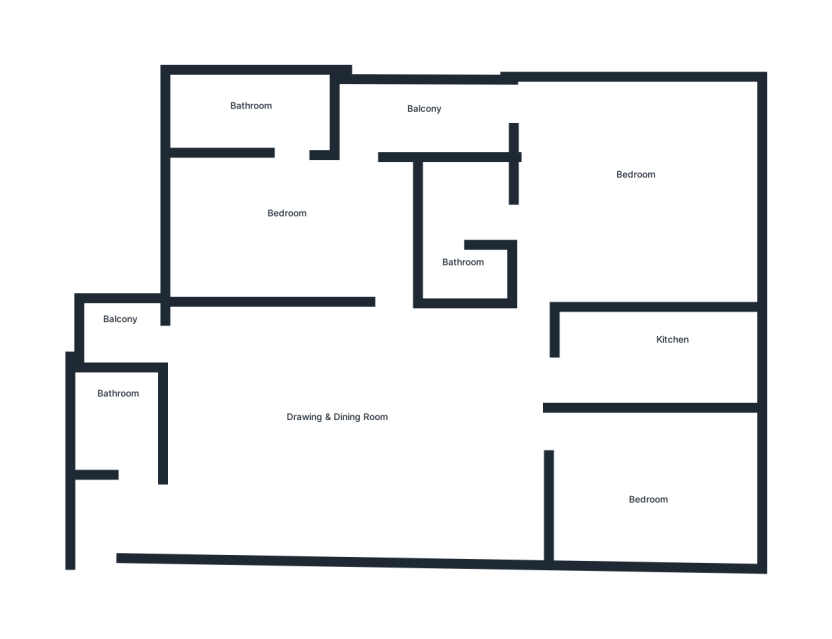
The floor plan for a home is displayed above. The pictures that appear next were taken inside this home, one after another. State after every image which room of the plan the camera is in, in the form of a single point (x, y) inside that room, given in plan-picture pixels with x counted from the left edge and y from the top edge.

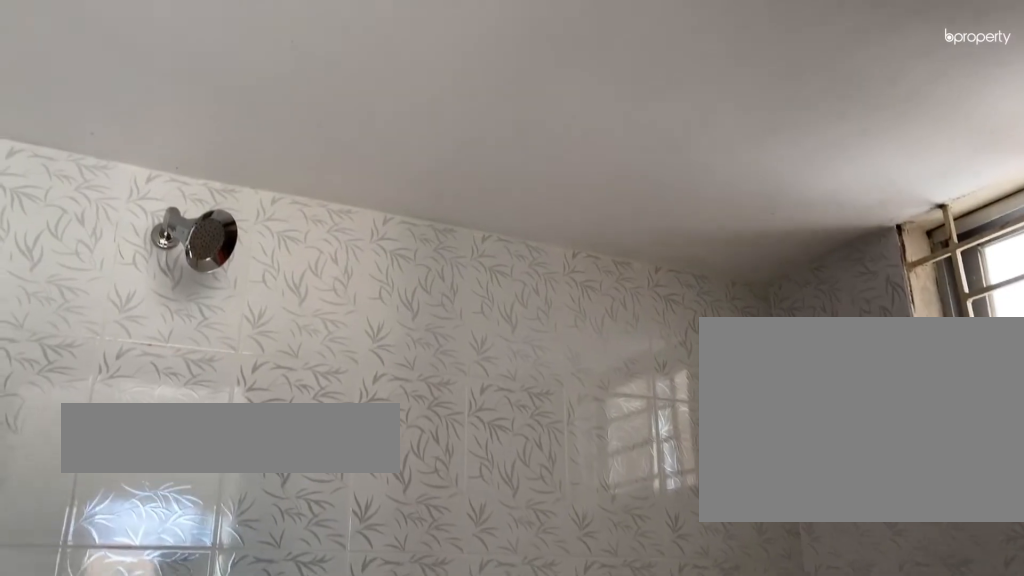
(463, 228)
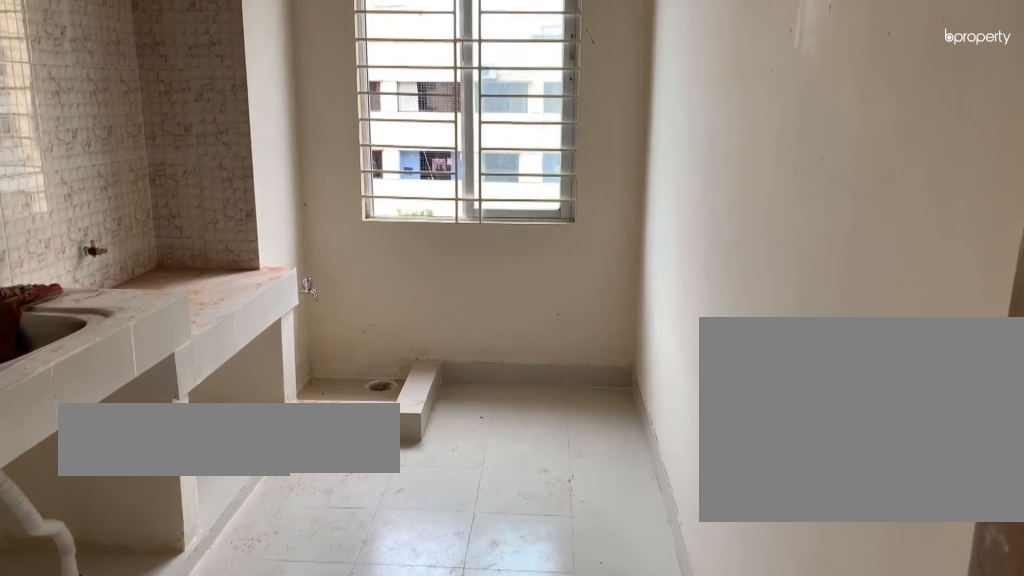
(637, 369)
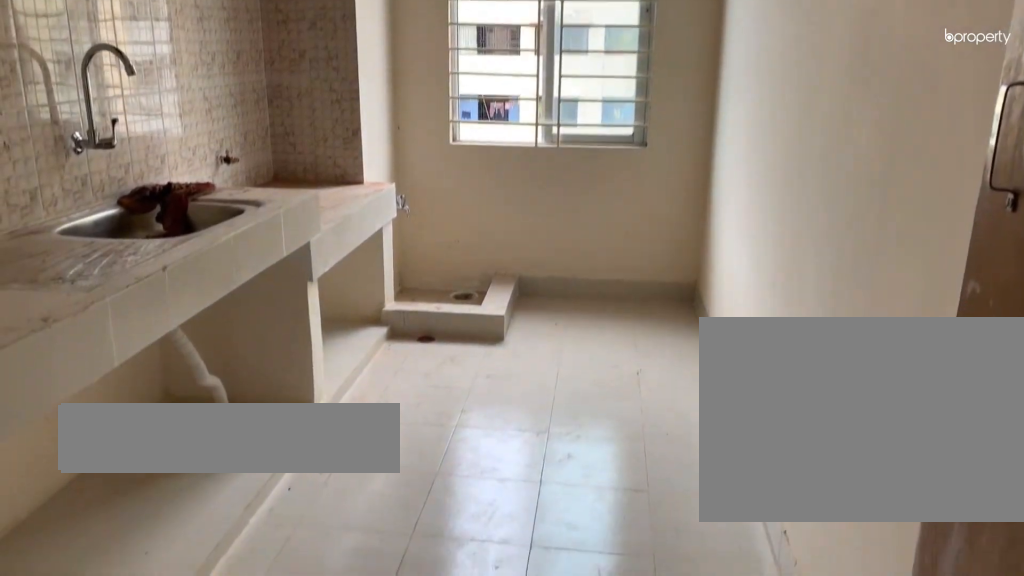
(637, 369)
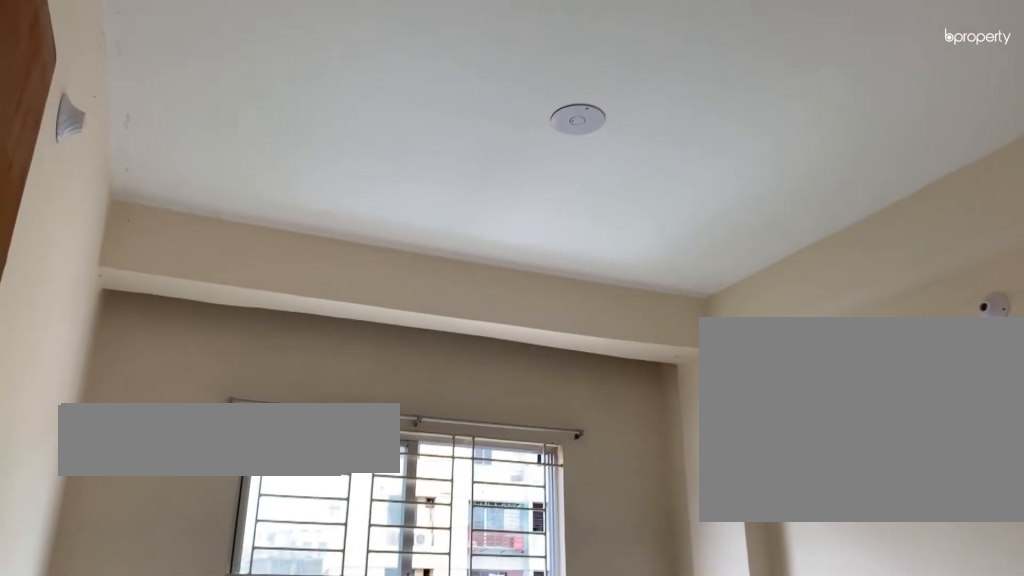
(651, 490)
